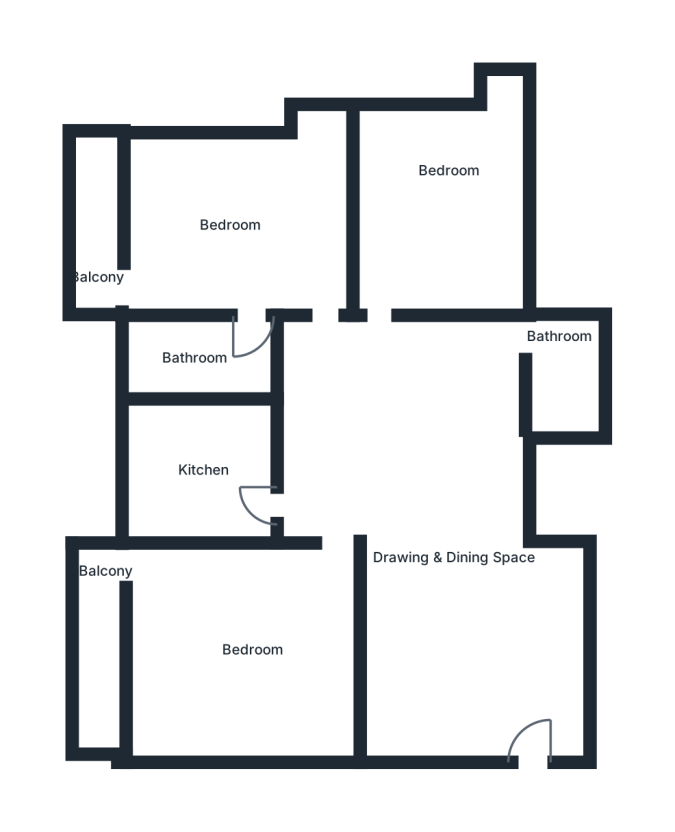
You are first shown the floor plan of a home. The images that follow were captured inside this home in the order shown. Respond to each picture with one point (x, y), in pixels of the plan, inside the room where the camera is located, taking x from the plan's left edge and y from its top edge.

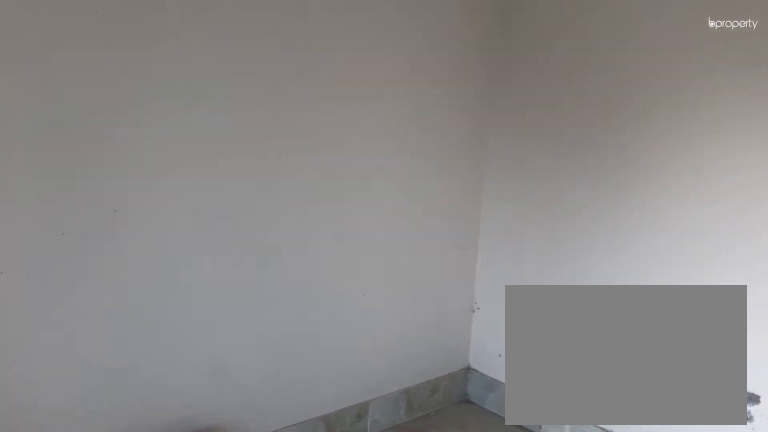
(431, 214)
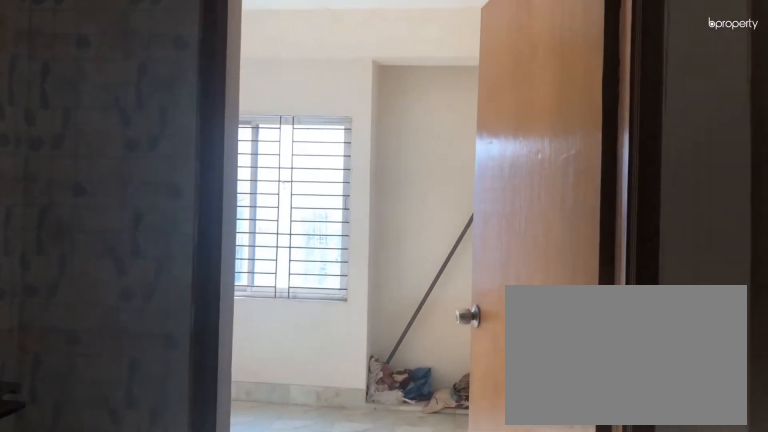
(326, 290)
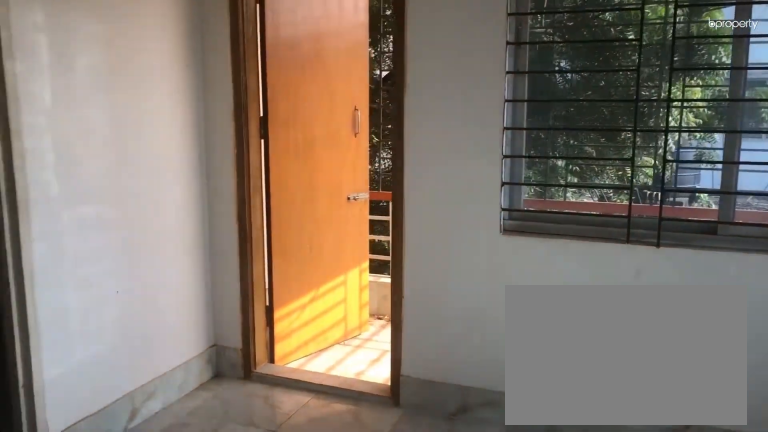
(220, 225)
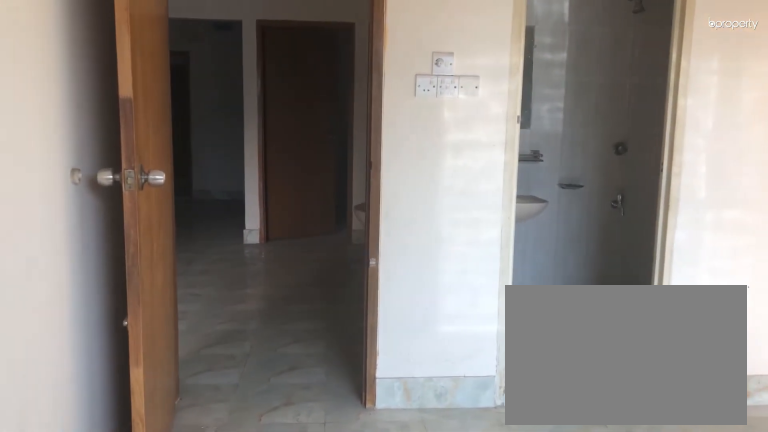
(214, 233)
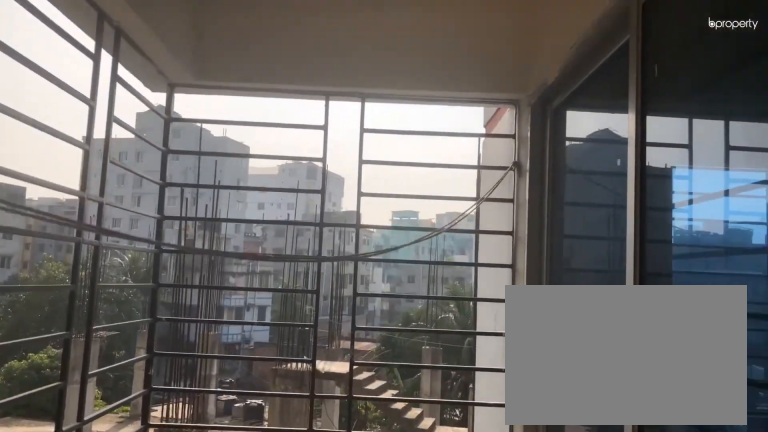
(93, 248)
